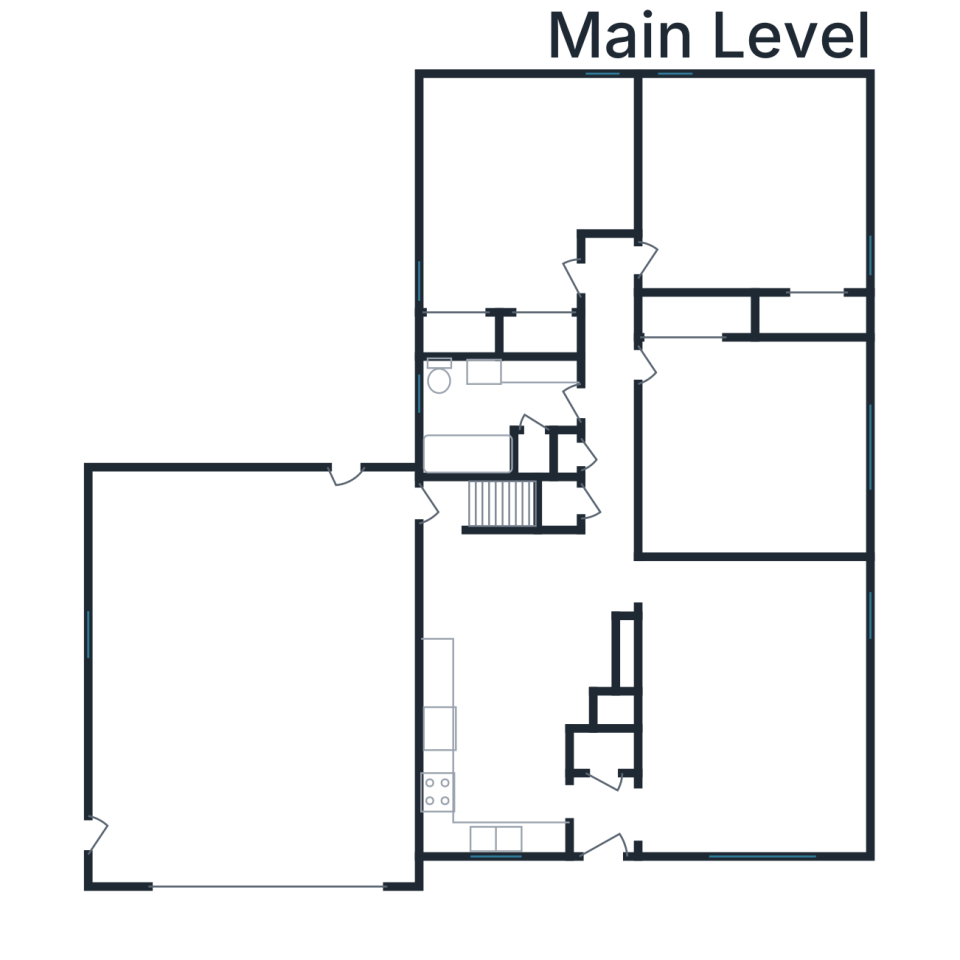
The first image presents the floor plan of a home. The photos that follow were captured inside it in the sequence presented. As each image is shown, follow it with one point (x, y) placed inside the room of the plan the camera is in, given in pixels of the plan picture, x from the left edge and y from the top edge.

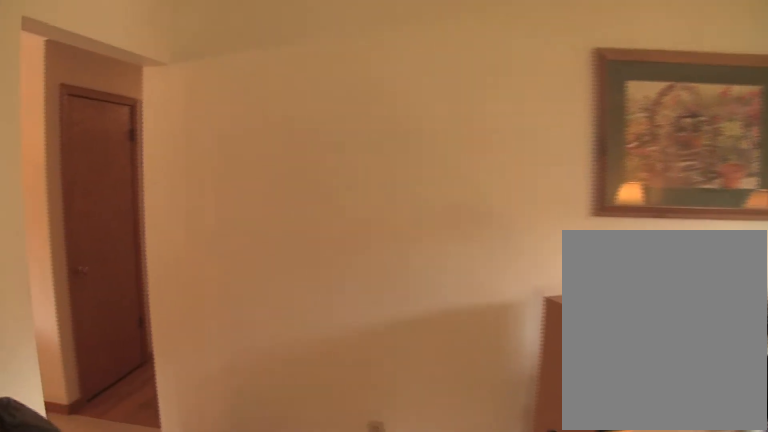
(749, 706)
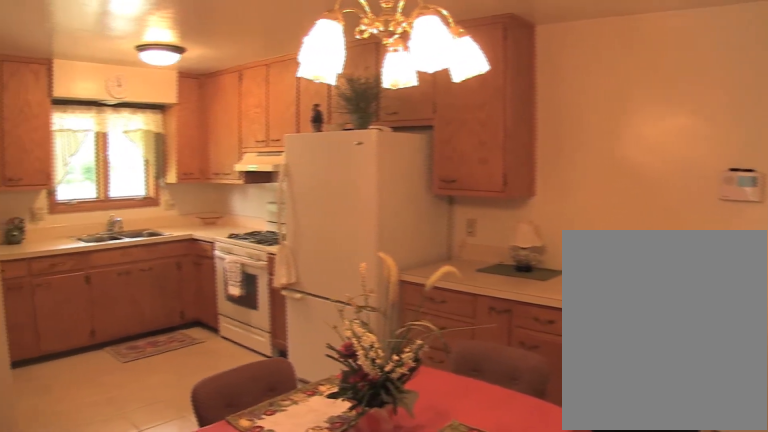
(512, 679)
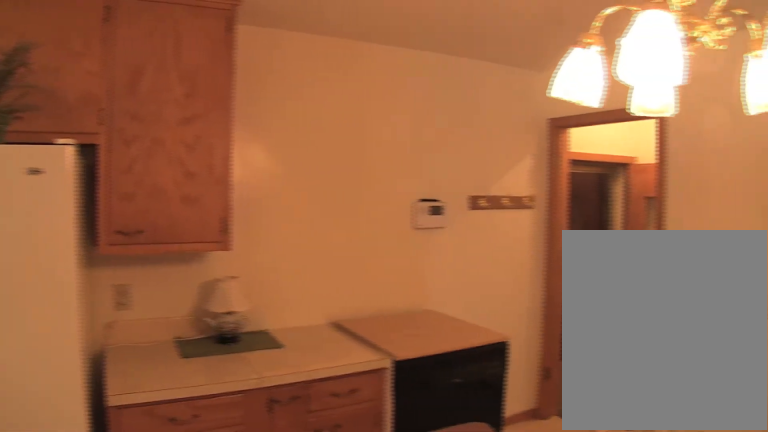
(512, 679)
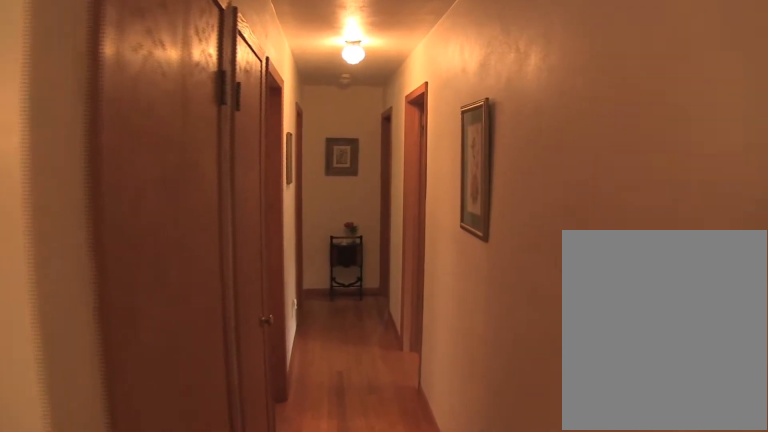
(609, 382)
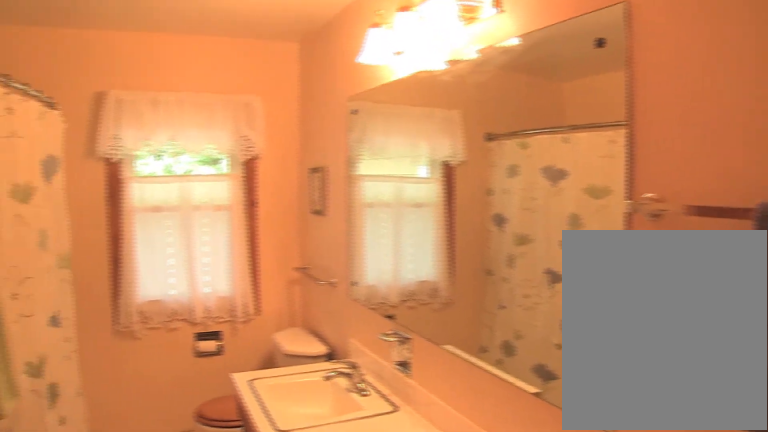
(492, 410)
